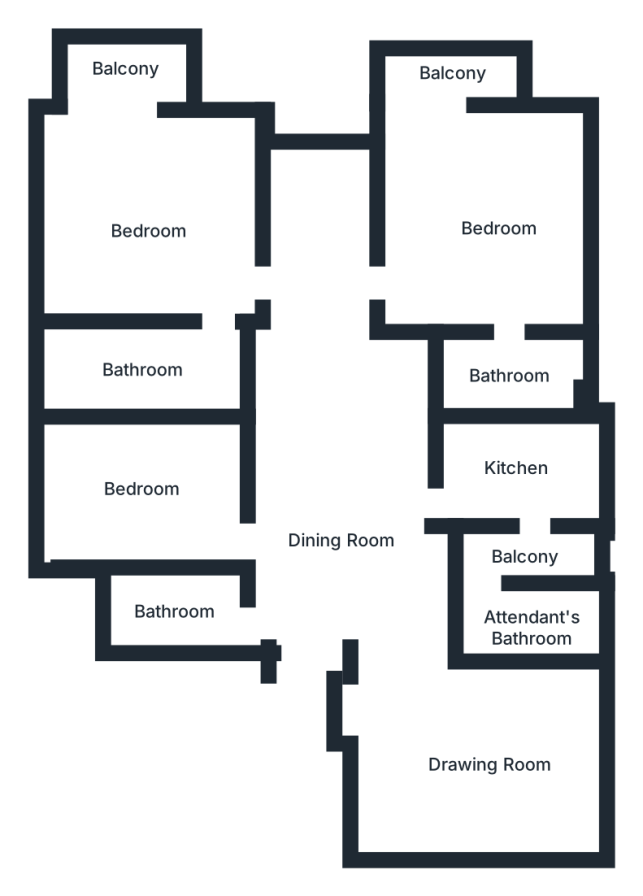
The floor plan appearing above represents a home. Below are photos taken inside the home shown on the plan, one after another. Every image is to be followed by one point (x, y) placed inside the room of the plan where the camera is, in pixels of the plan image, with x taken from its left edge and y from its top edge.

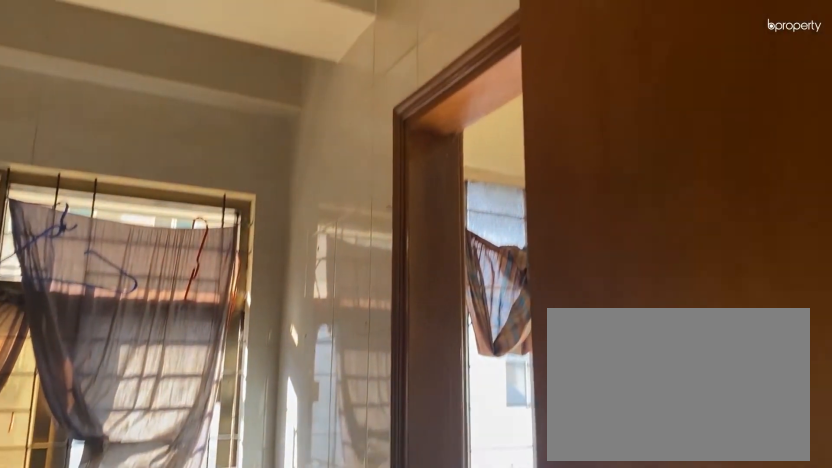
(513, 469)
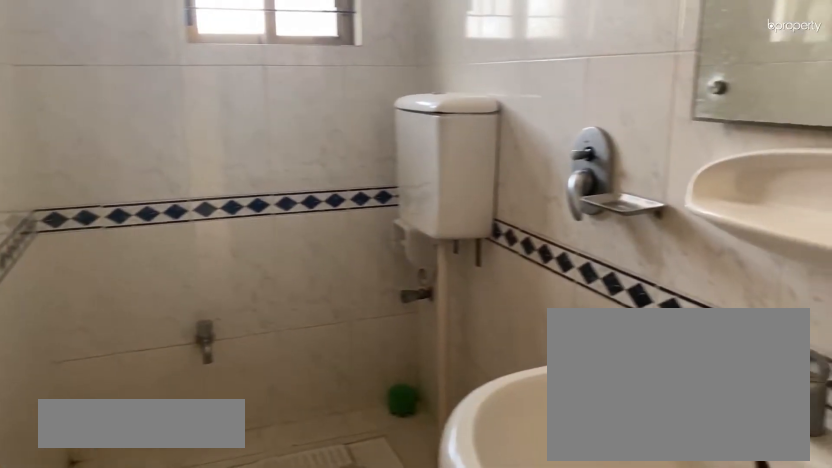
(172, 607)
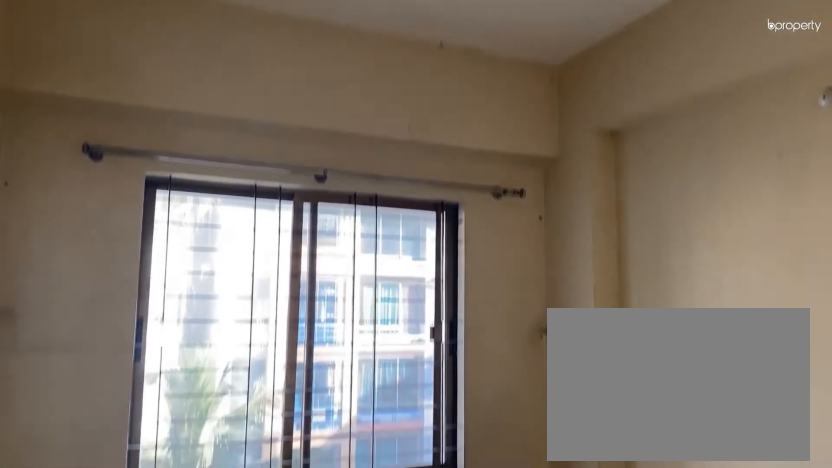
(140, 479)
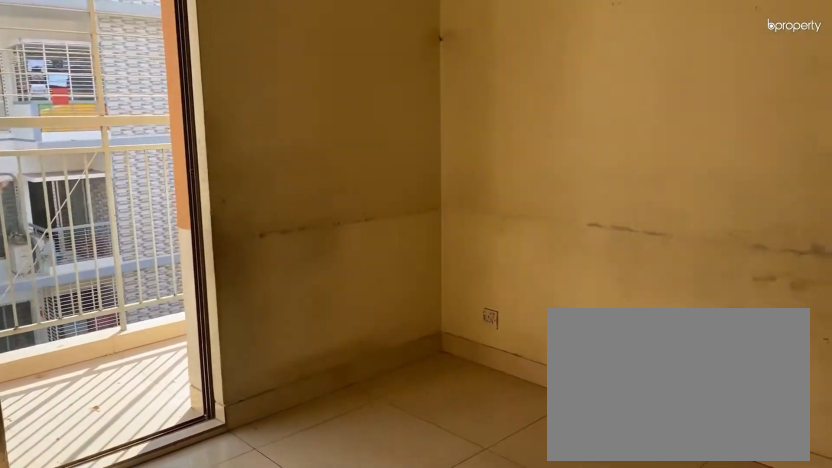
(153, 232)
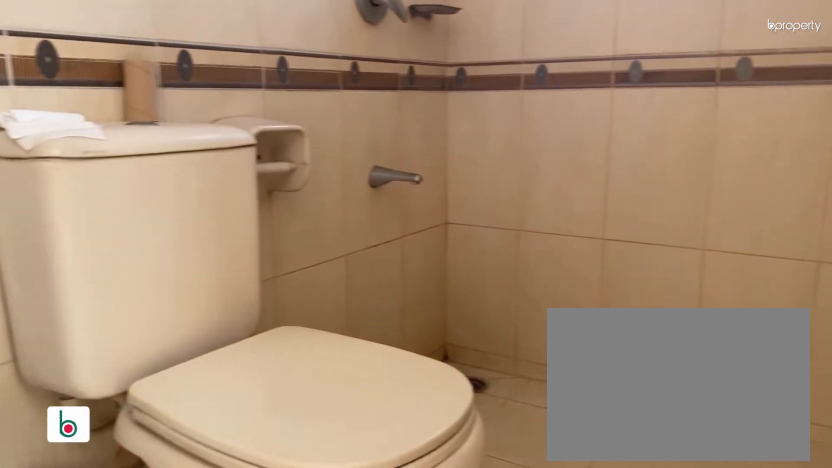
(147, 360)
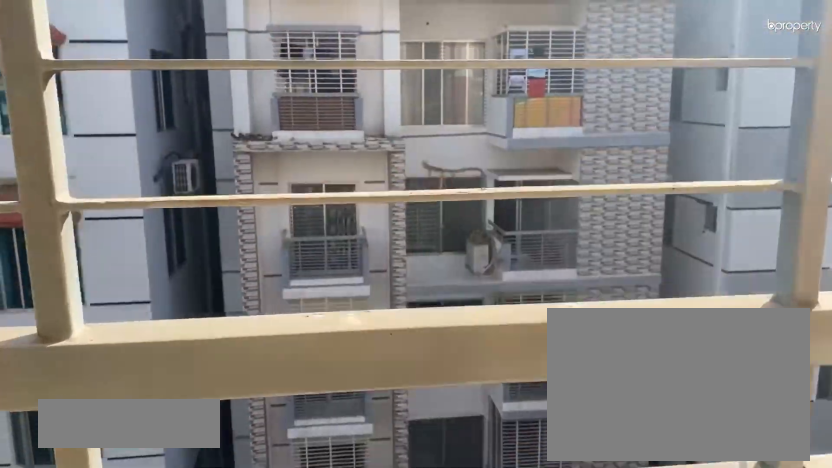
(127, 72)
